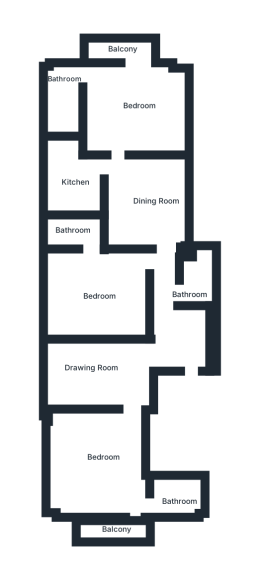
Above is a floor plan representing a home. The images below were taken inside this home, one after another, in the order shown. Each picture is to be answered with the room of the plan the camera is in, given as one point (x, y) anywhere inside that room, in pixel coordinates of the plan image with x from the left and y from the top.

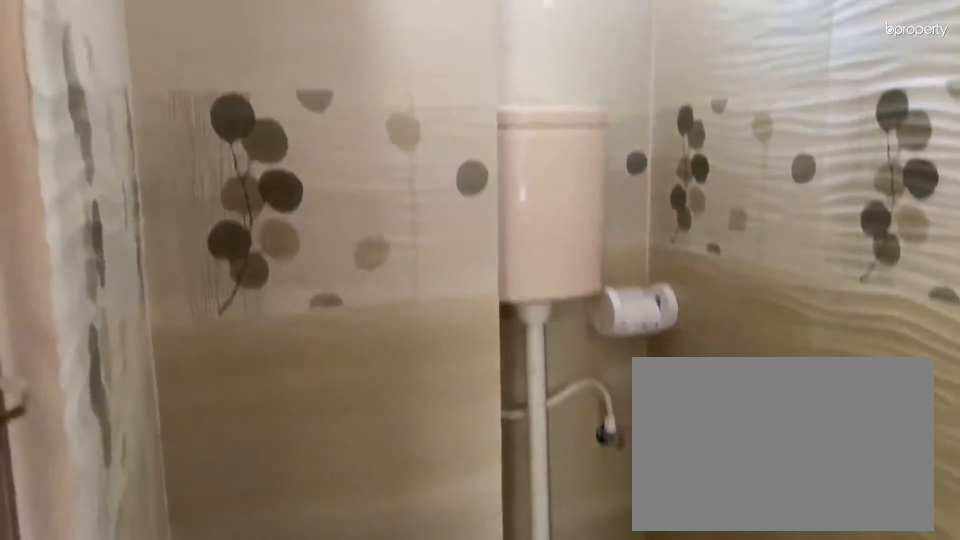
(200, 276)
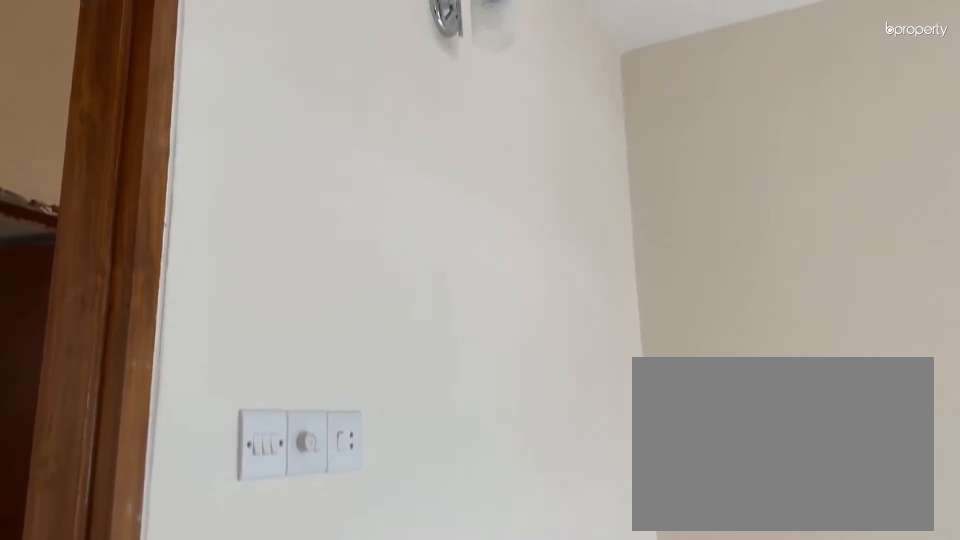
(92, 286)
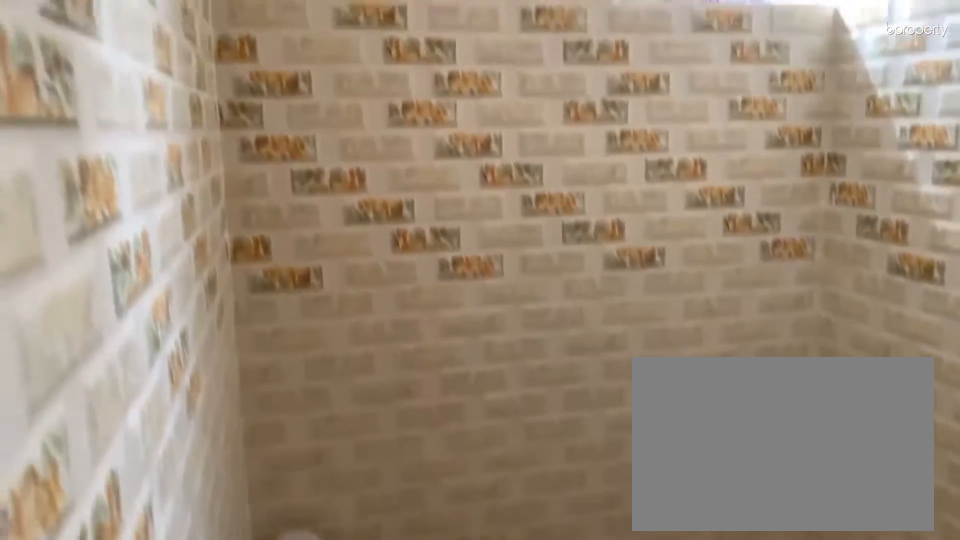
(80, 229)
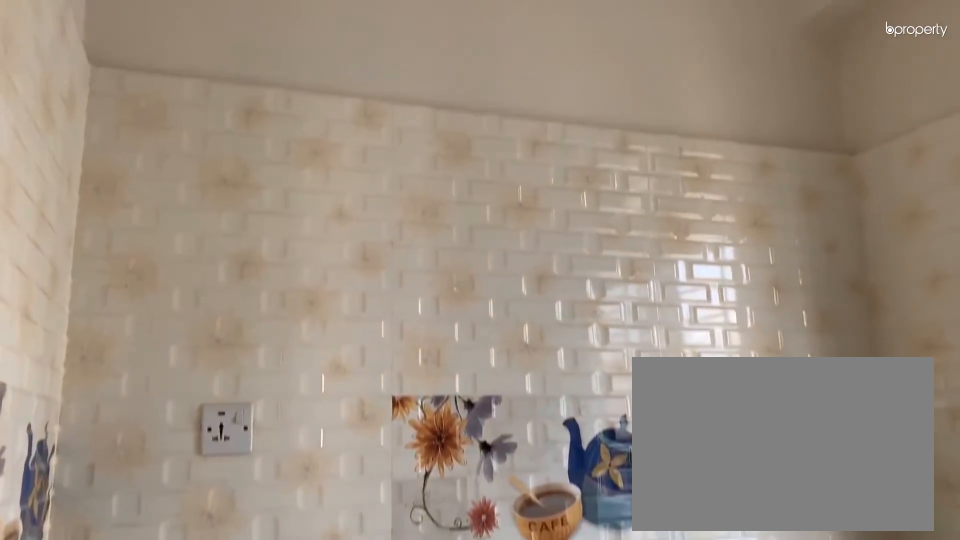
(79, 172)
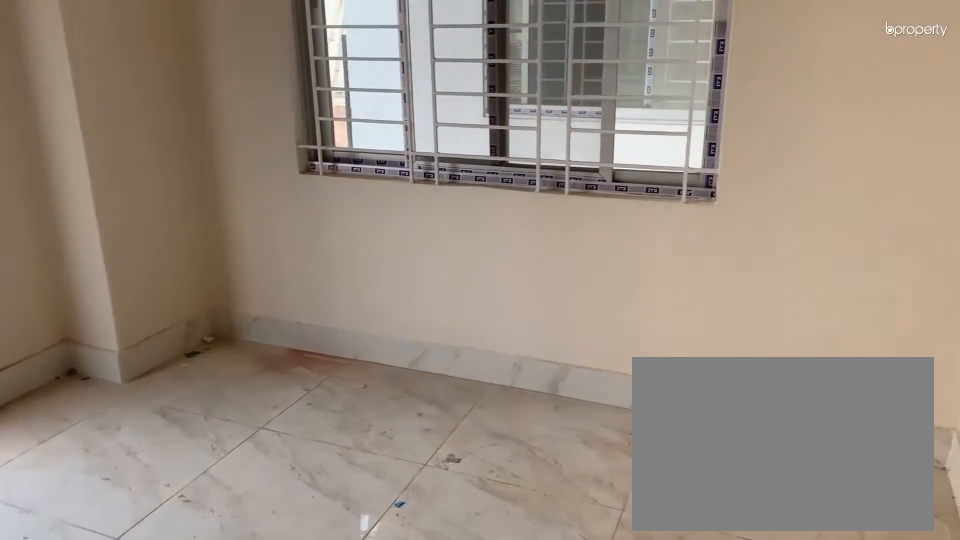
(121, 95)
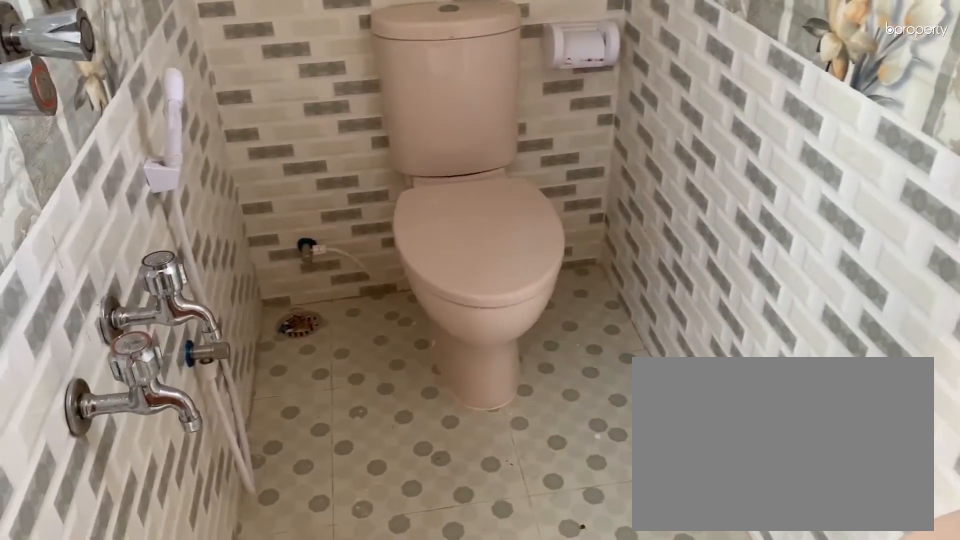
(59, 103)
